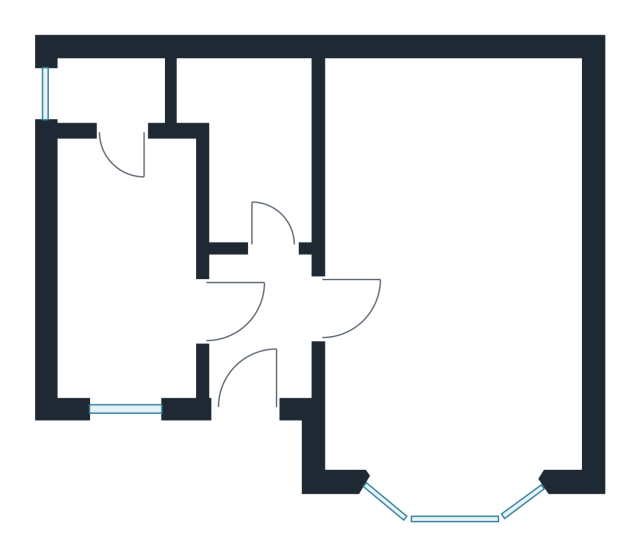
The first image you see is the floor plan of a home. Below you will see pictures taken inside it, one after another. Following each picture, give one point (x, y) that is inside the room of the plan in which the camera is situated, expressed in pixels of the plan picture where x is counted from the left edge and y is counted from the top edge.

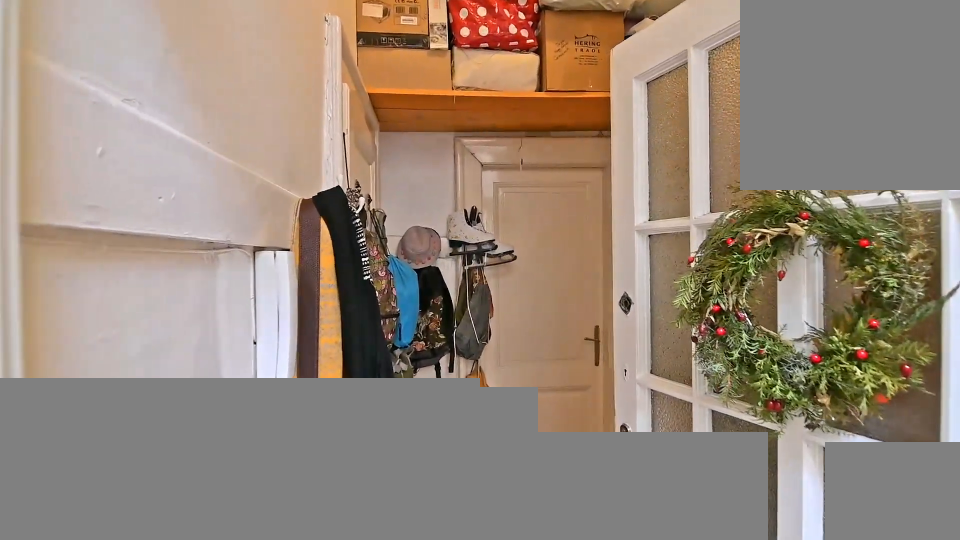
(264, 330)
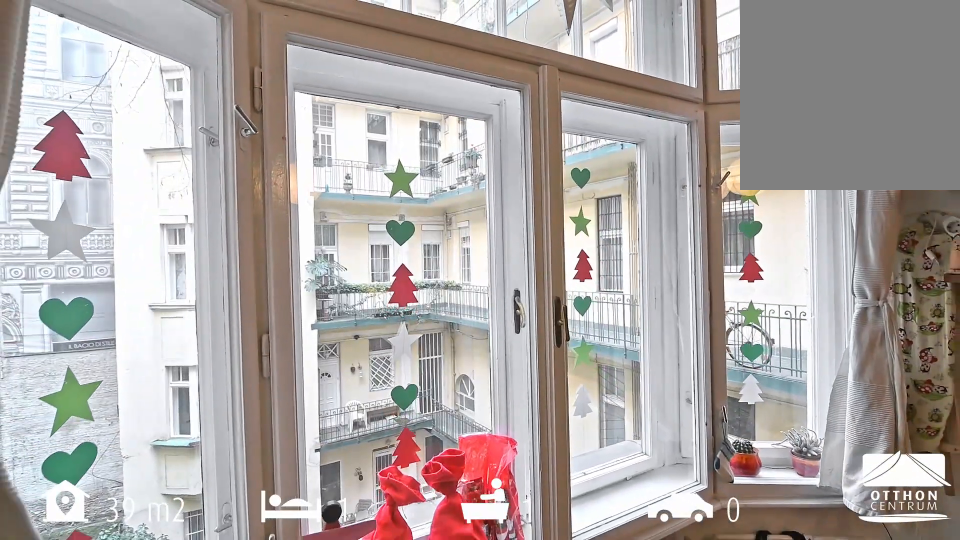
(453, 263)
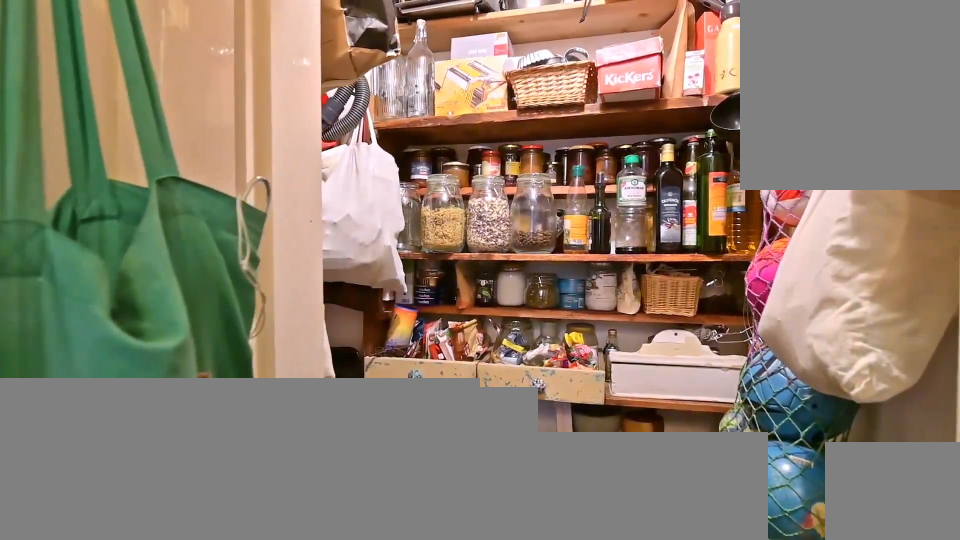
(111, 92)
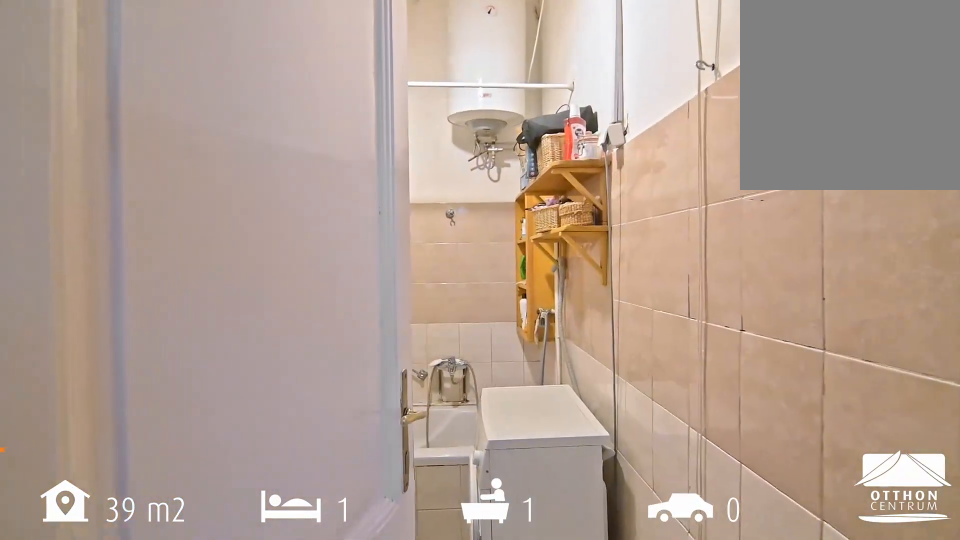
(255, 141)
